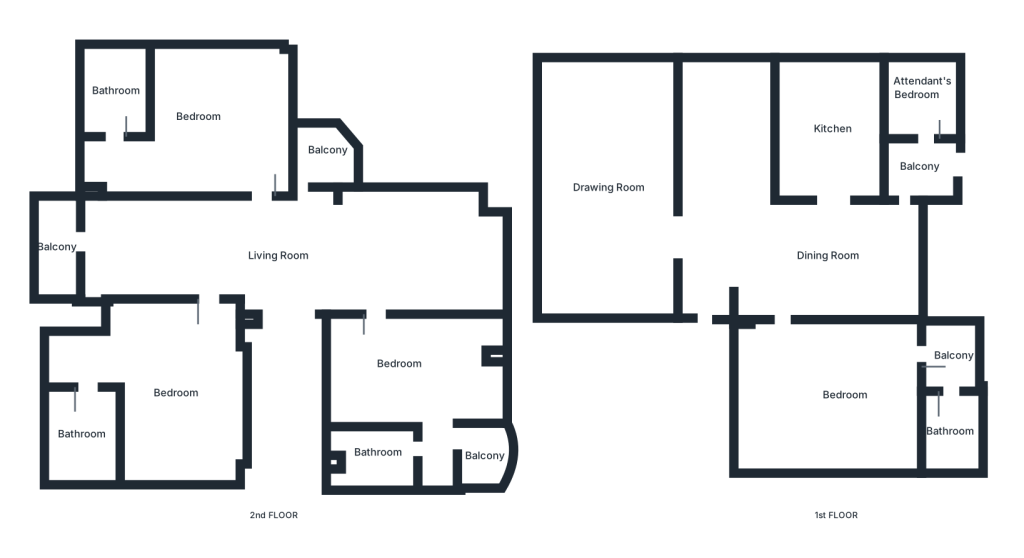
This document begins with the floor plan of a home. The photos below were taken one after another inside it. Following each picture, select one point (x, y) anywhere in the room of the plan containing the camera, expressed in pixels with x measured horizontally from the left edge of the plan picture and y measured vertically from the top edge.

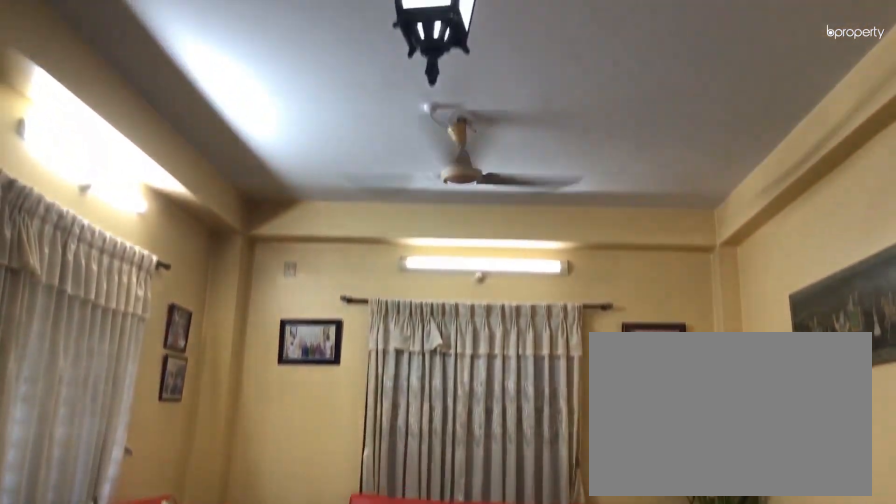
(611, 189)
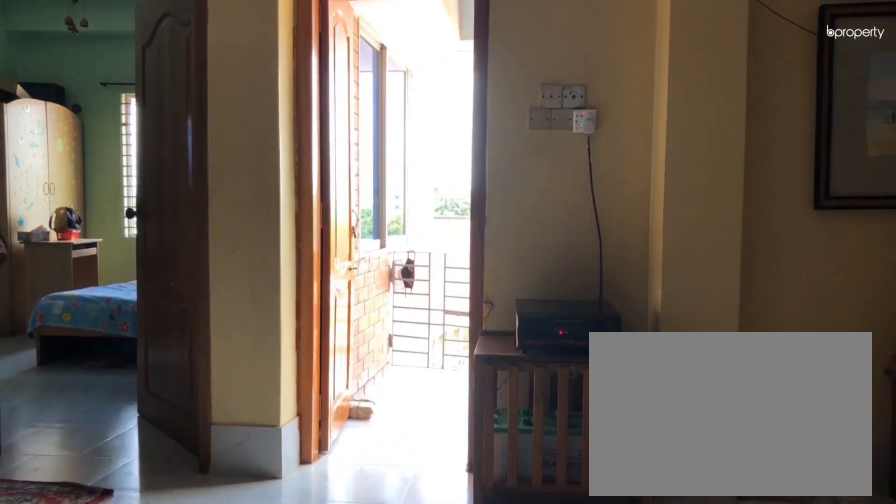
(285, 298)
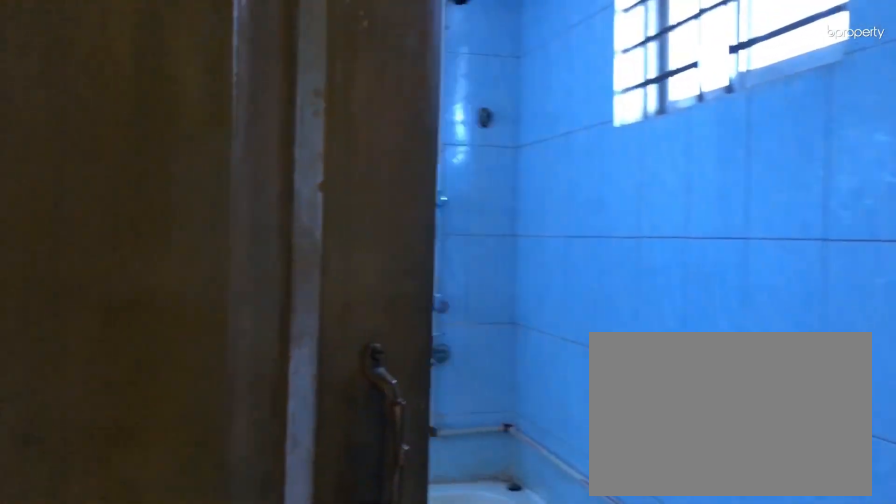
(81, 439)
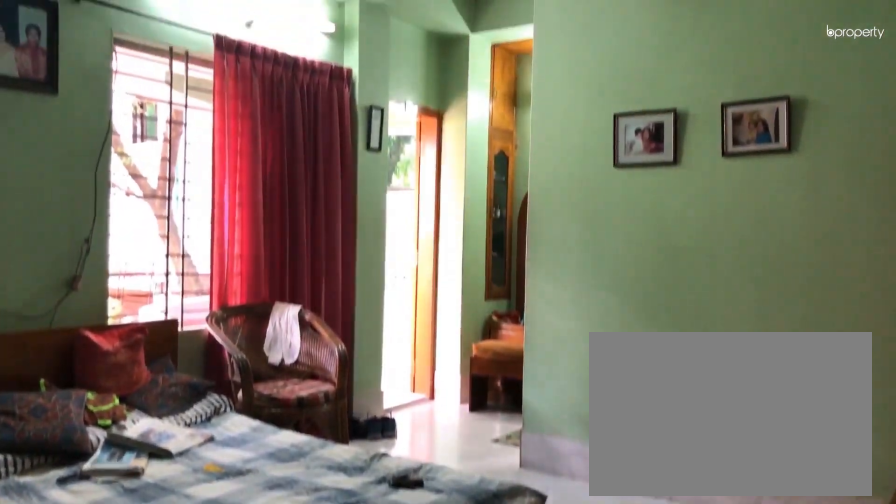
(404, 367)
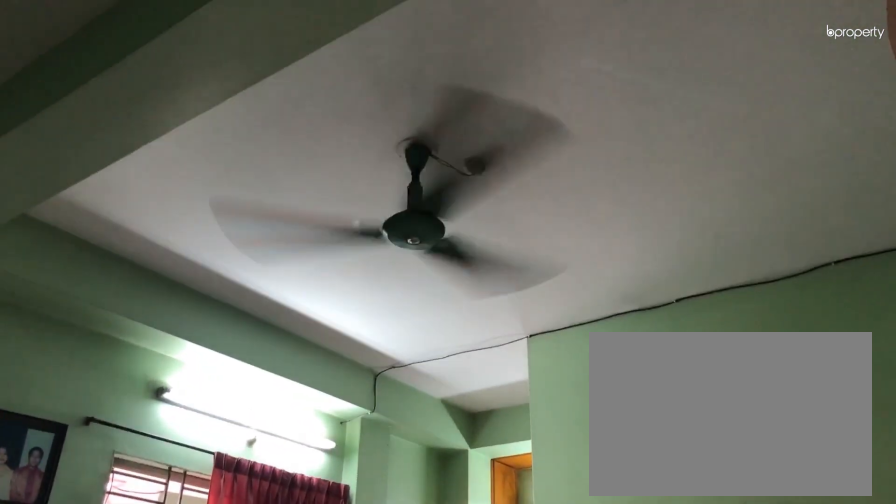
(404, 367)
